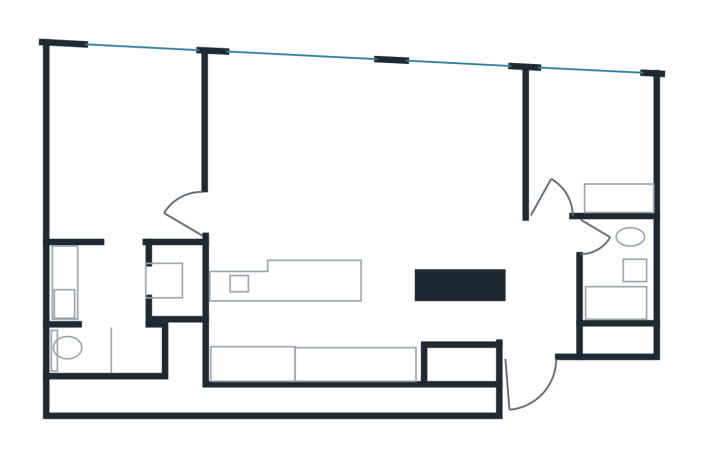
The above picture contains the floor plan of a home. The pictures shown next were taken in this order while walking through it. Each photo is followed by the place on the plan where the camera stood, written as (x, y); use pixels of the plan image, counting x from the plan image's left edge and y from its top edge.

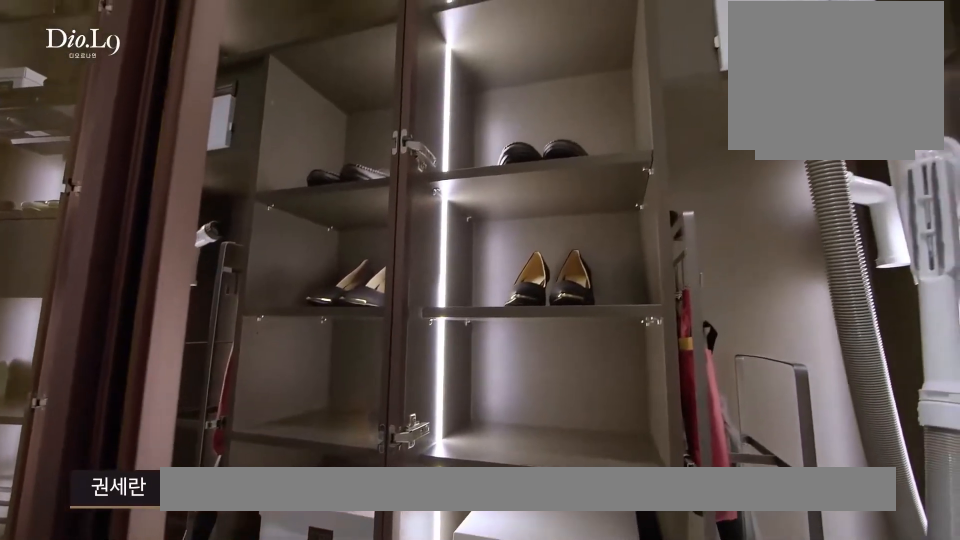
(529, 329)
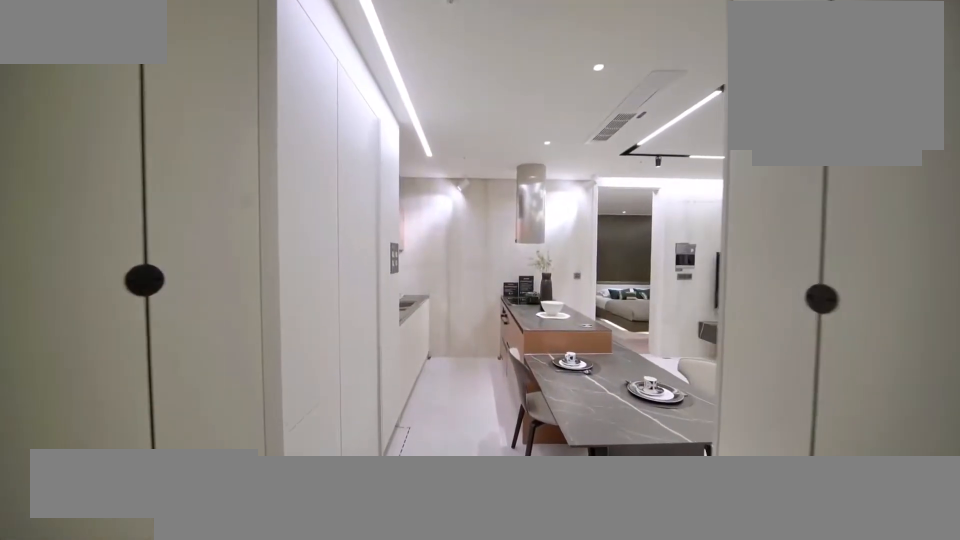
(428, 309)
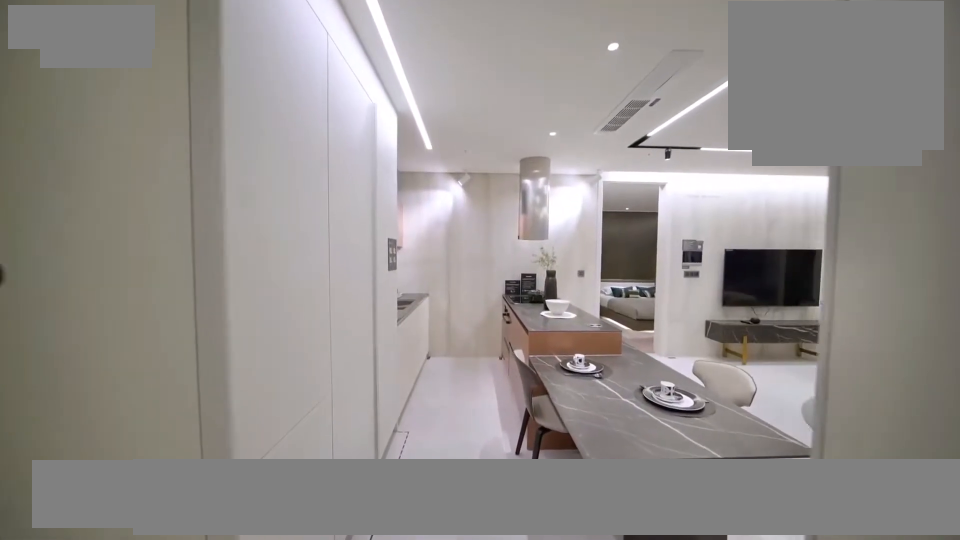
(449, 319)
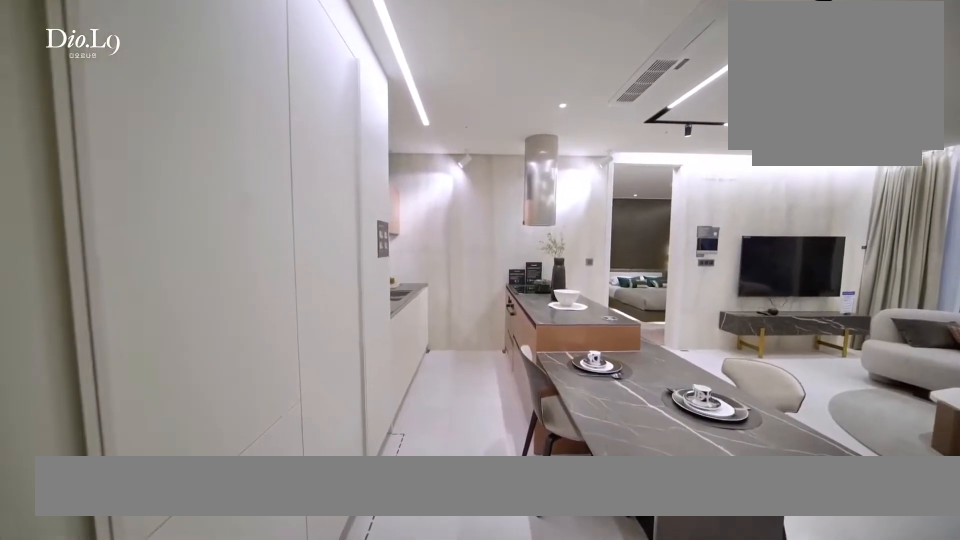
(502, 309)
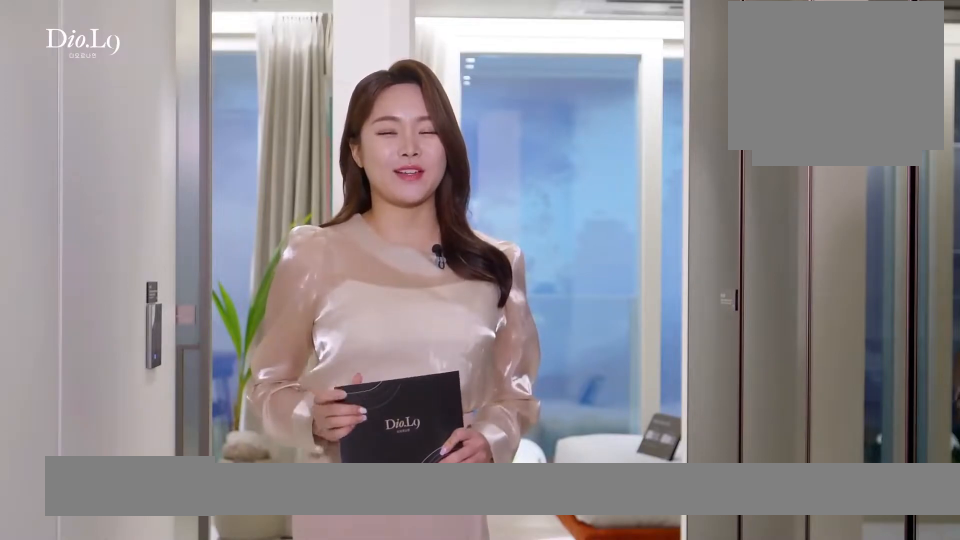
(450, 309)
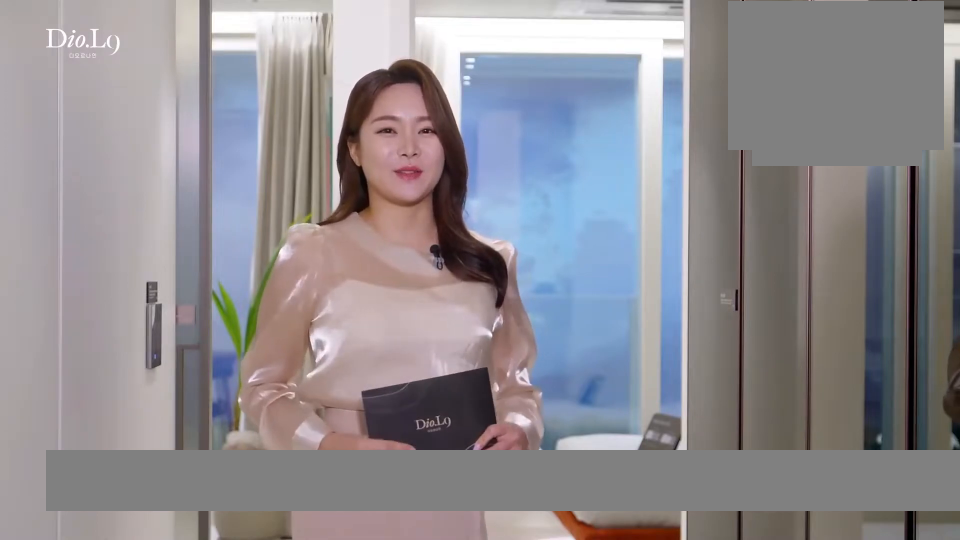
(468, 317)
